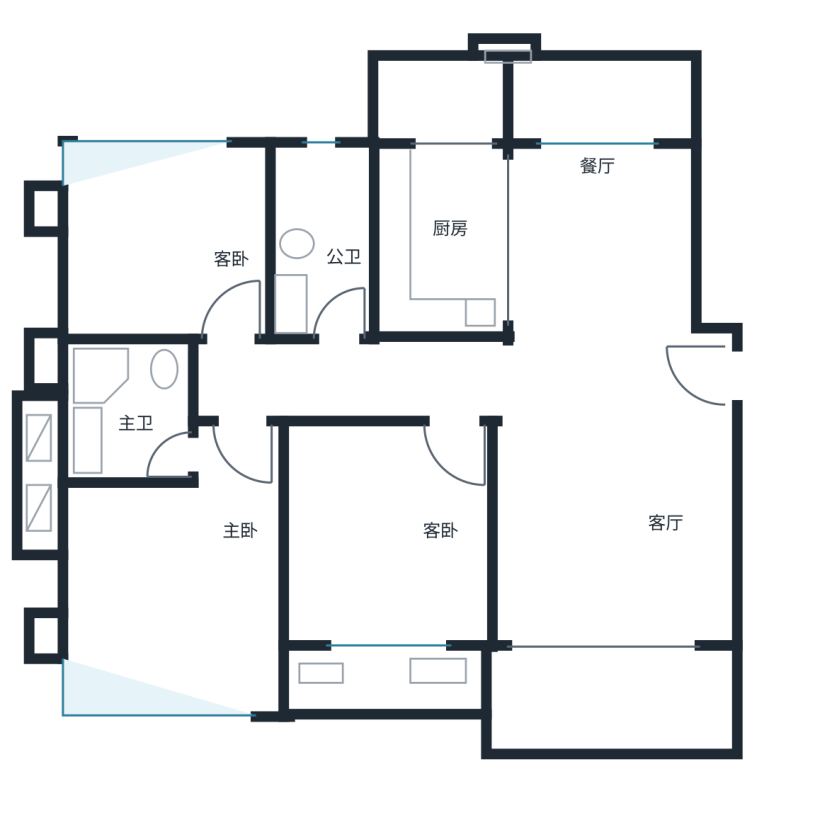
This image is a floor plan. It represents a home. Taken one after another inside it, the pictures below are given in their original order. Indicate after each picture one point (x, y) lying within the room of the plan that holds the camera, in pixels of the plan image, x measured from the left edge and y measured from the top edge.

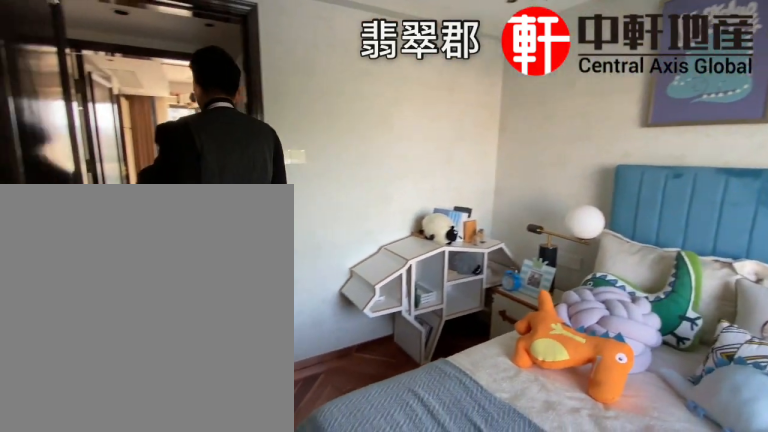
(174, 253)
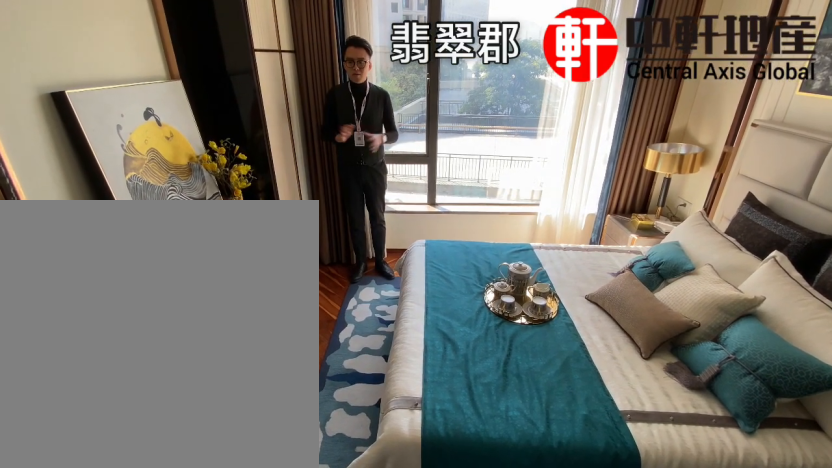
(165, 581)
